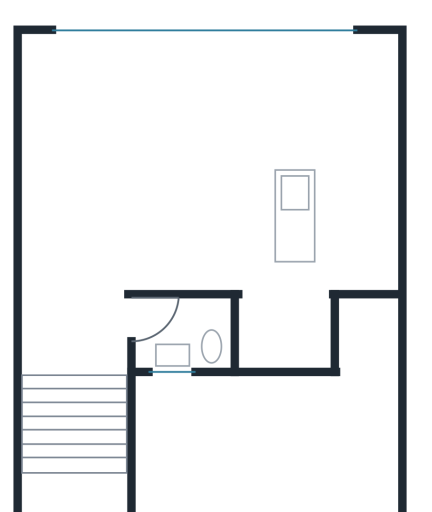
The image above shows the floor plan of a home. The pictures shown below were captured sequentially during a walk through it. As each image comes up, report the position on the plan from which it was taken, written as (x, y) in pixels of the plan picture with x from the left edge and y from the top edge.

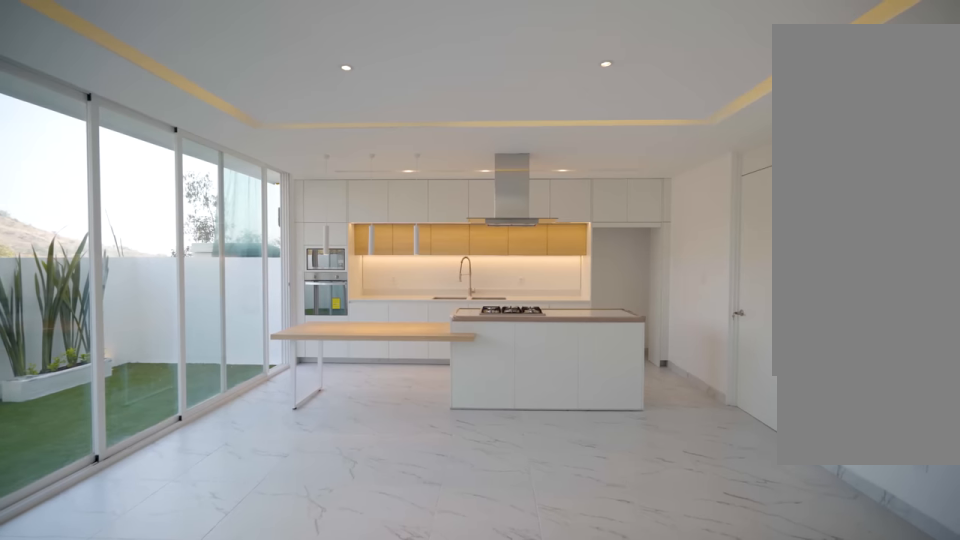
(101, 162)
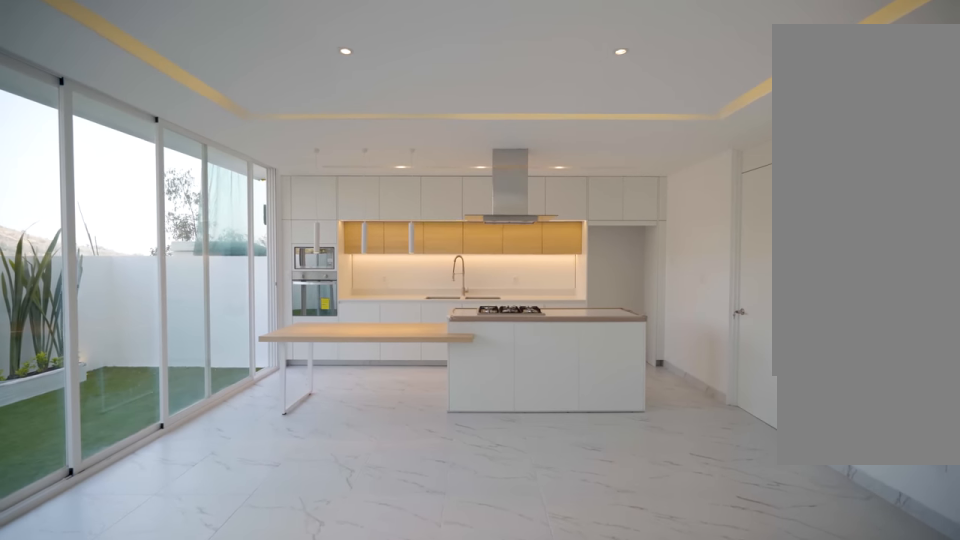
(101, 163)
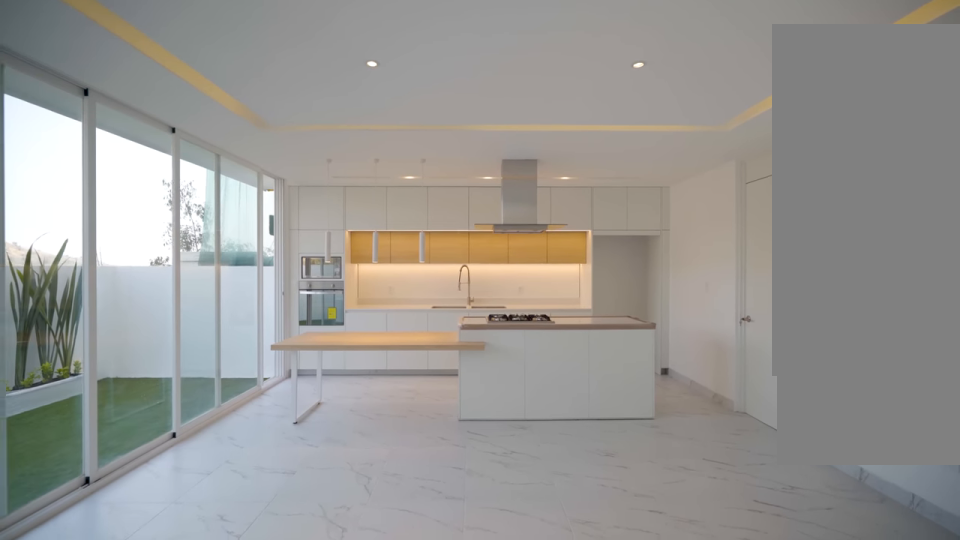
(108, 159)
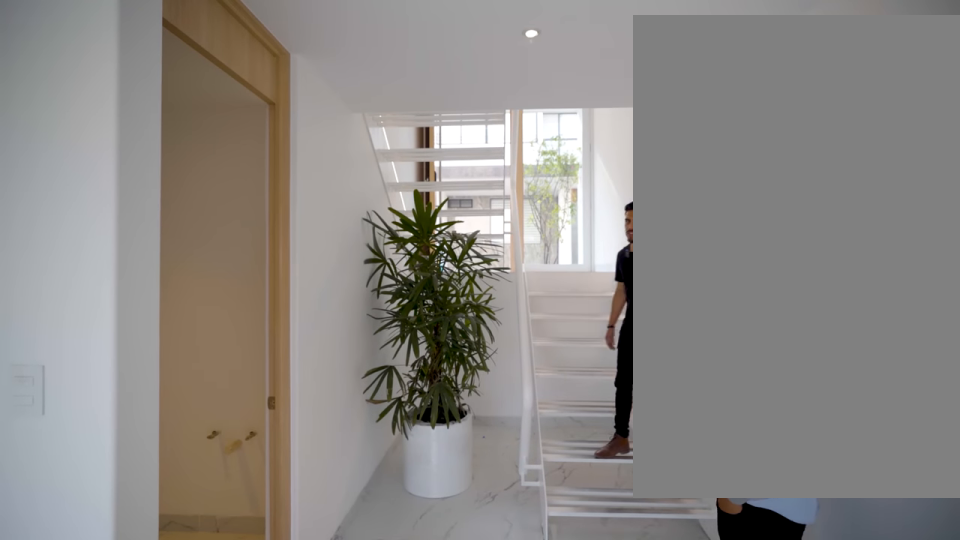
(73, 322)
